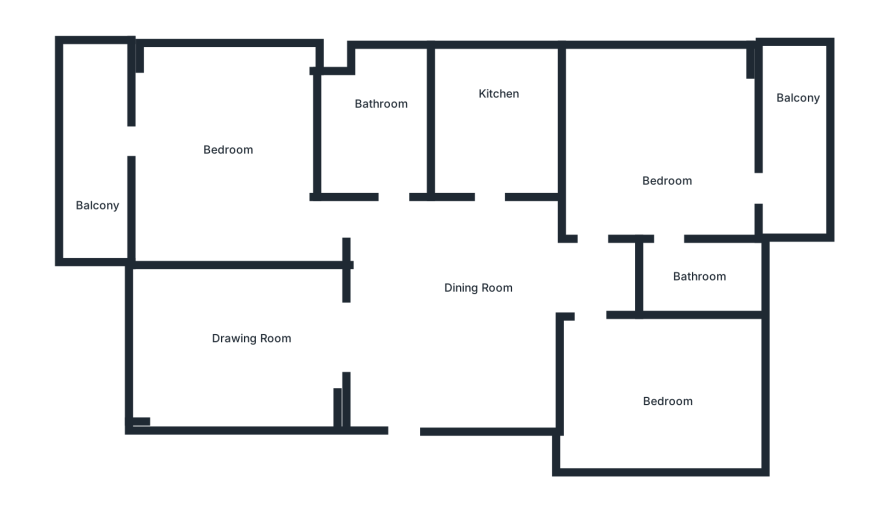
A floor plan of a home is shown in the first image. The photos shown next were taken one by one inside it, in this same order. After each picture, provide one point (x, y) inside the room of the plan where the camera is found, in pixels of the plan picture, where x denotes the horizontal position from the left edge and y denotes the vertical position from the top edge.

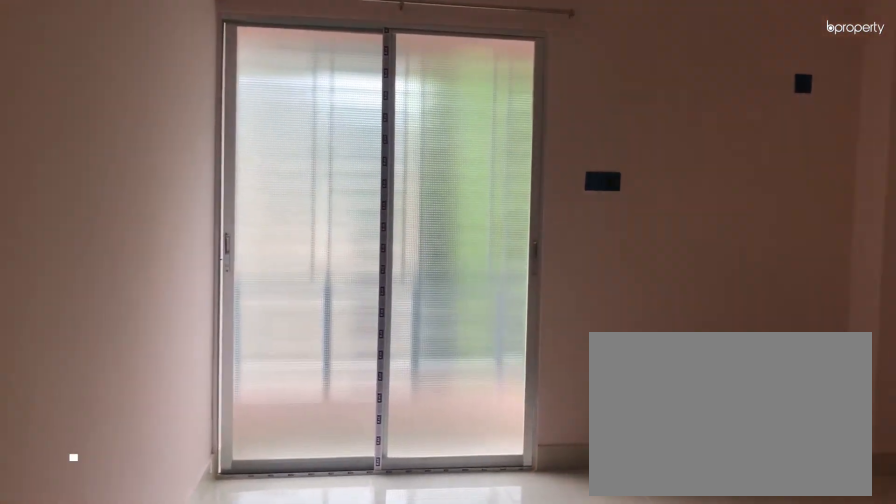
(226, 167)
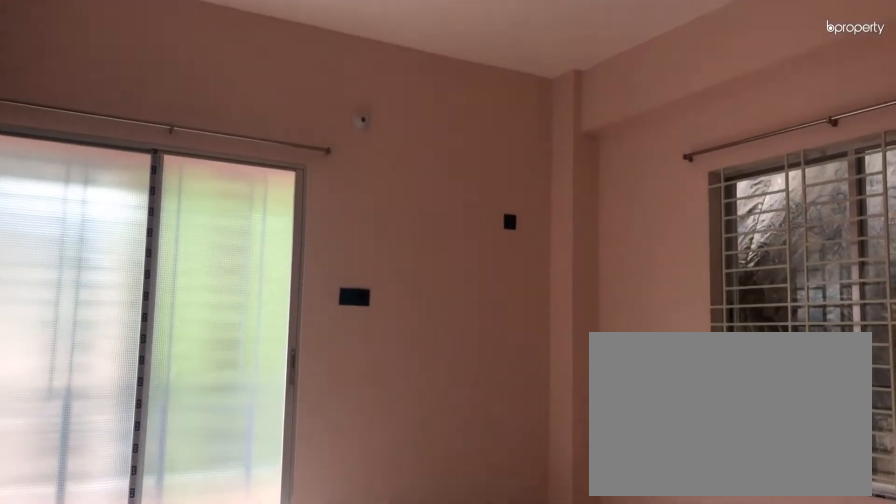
(225, 166)
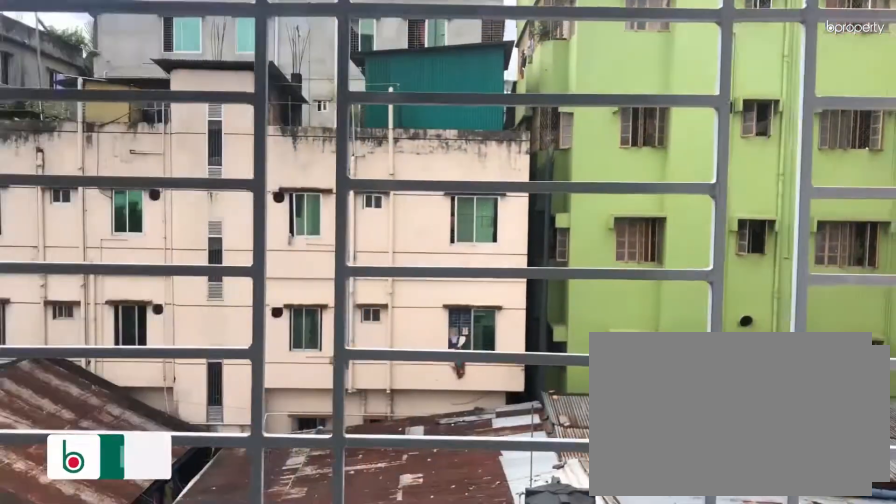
(93, 190)
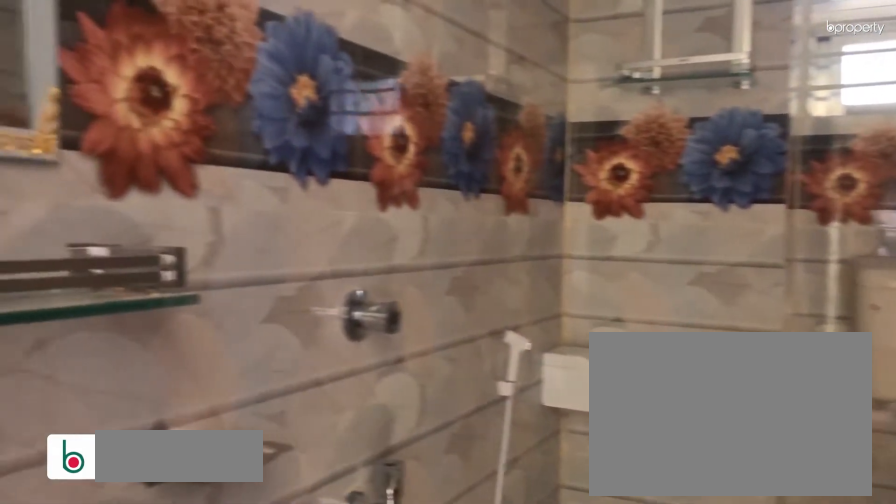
(380, 134)
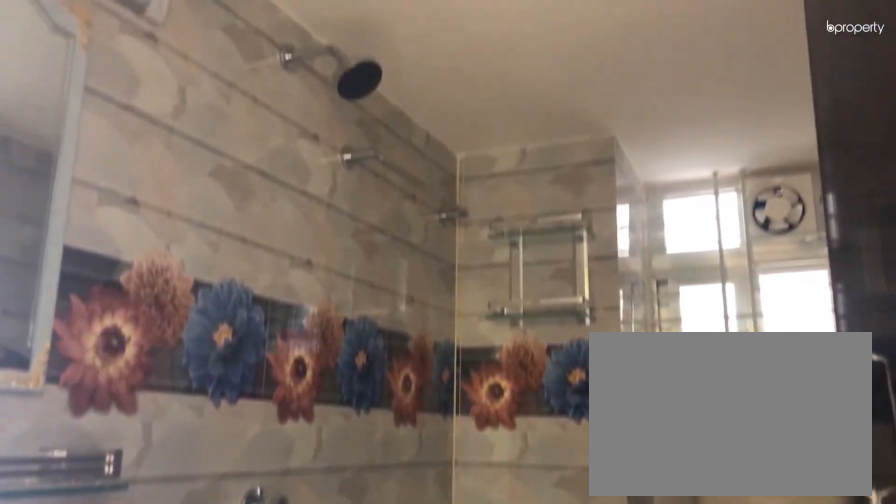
(380, 134)
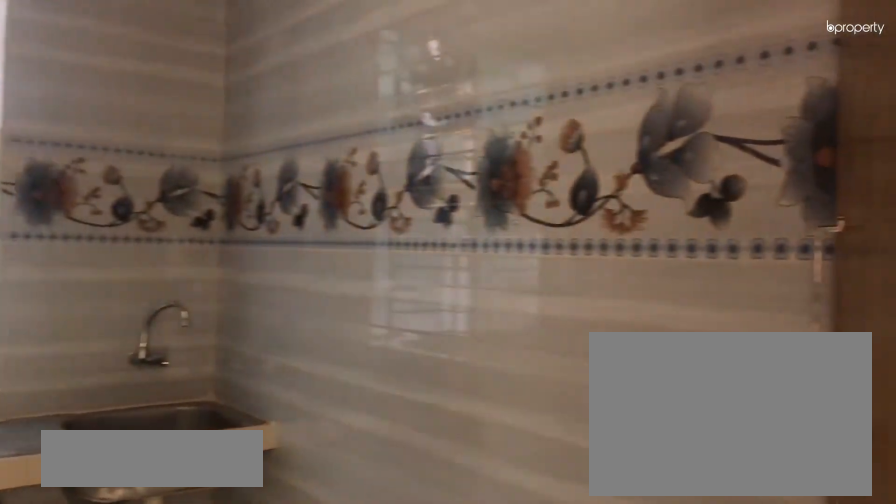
(501, 107)
